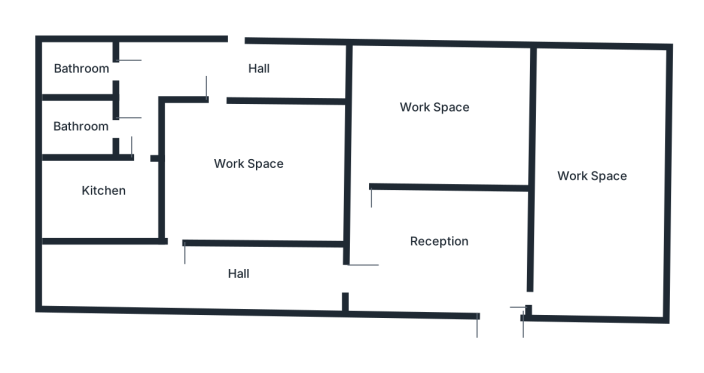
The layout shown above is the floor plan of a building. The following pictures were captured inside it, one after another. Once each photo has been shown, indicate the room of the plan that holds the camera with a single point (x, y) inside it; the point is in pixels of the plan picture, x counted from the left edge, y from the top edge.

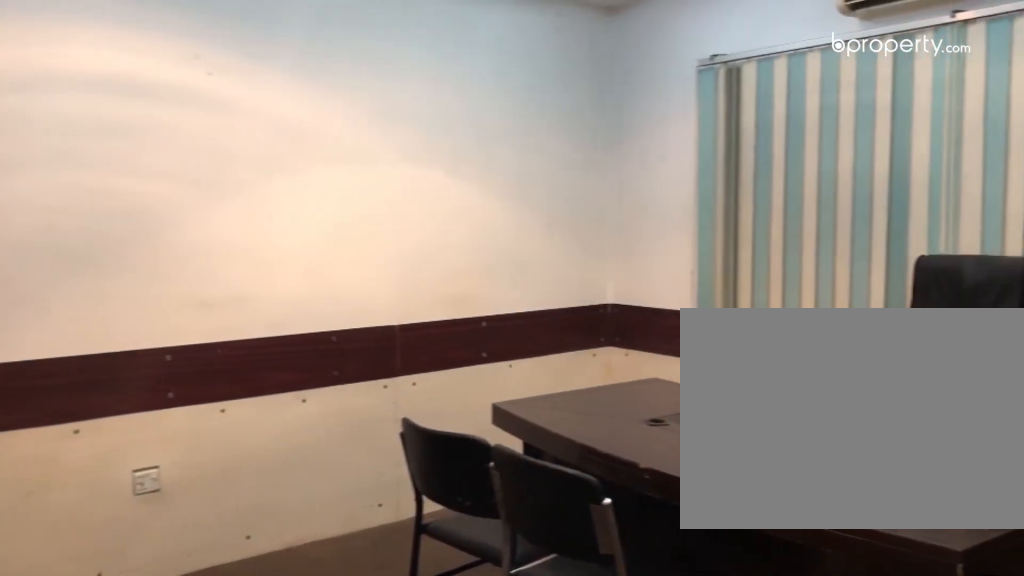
(427, 121)
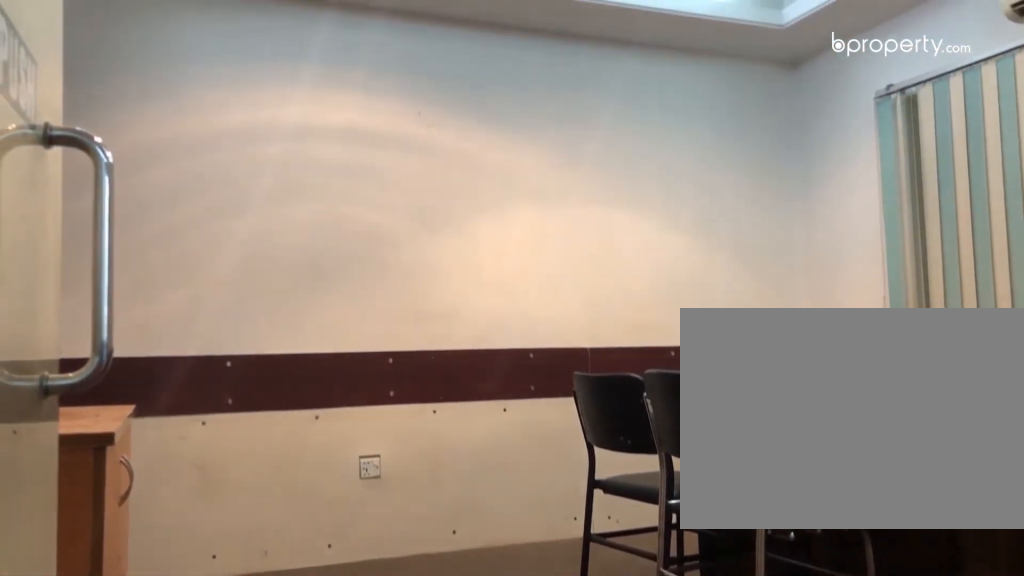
(427, 121)
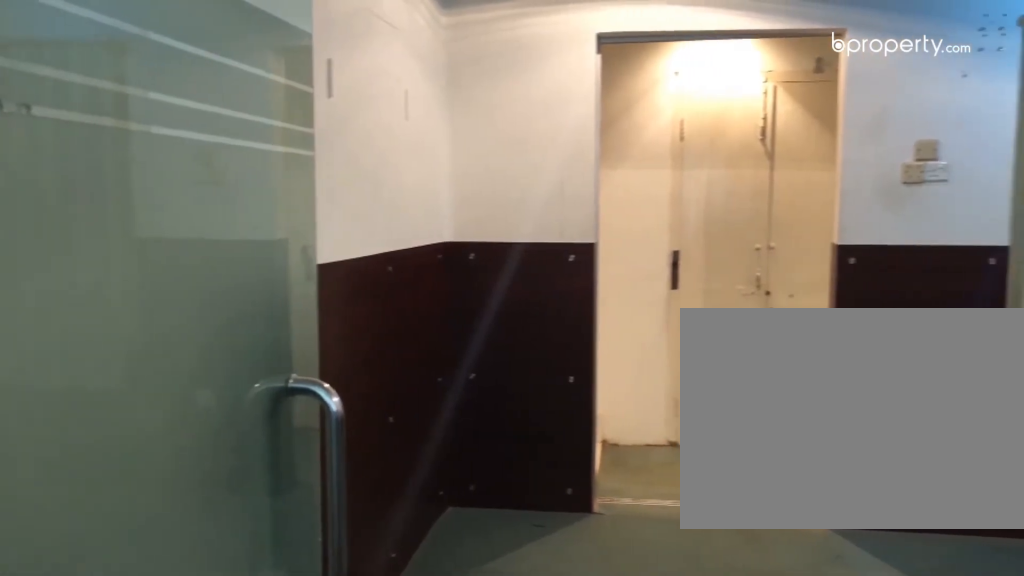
(241, 183)
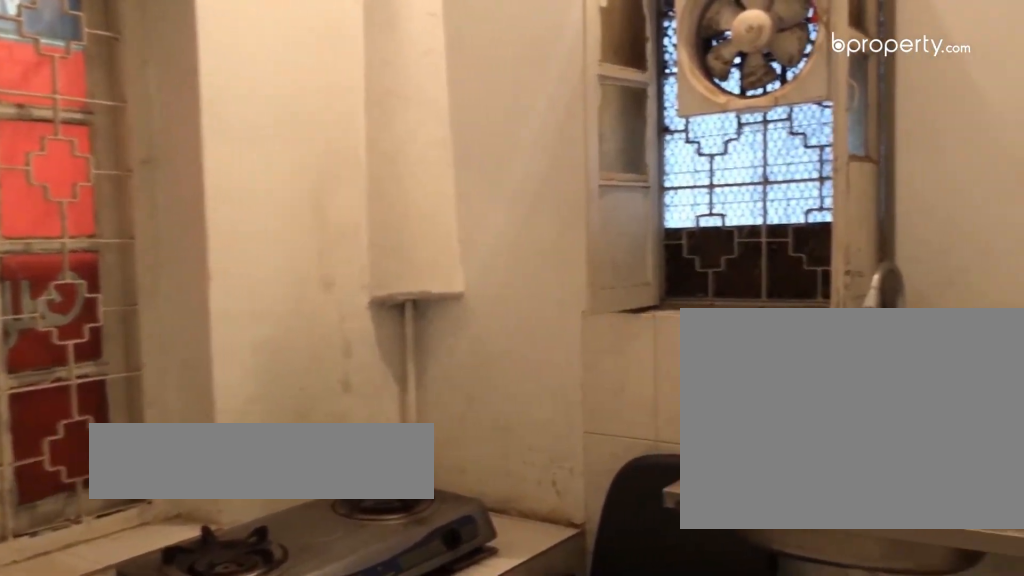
(106, 193)
